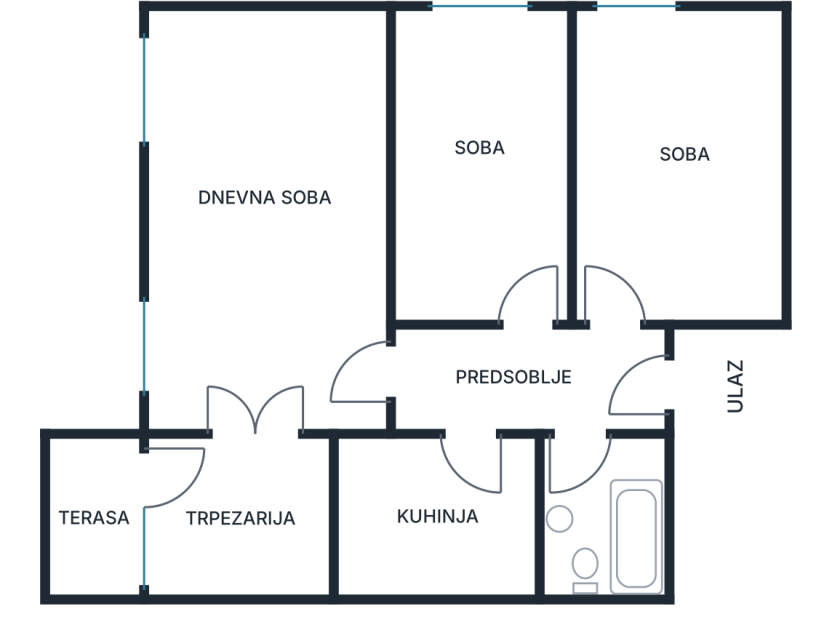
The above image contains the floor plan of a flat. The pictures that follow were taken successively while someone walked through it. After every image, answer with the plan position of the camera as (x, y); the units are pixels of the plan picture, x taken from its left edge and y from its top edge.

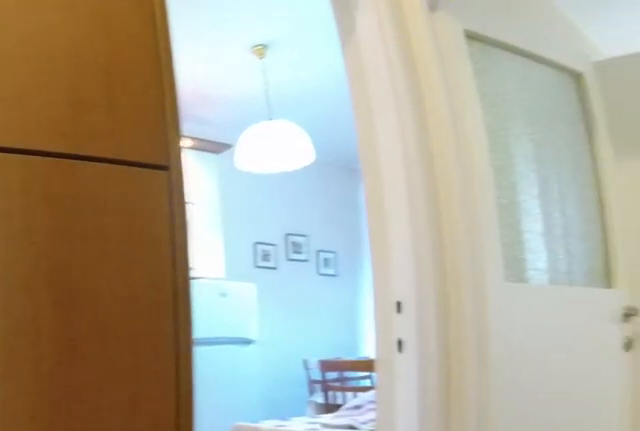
(539, 365)
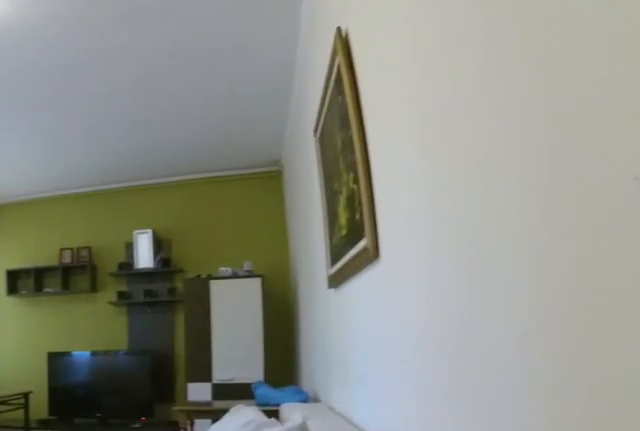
(362, 376)
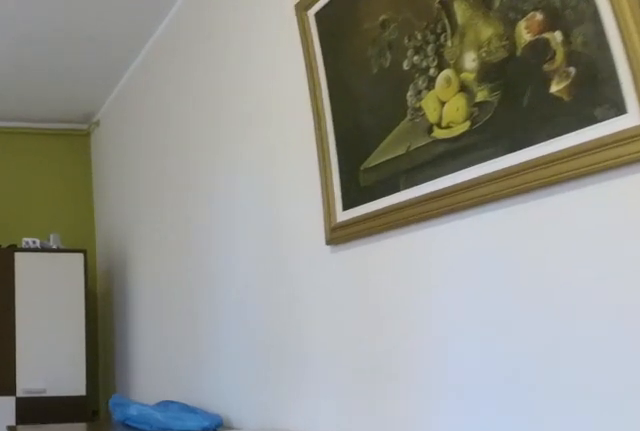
(322, 235)
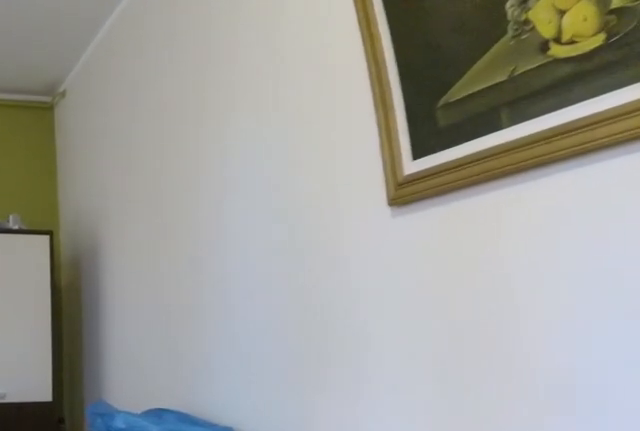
(313, 194)
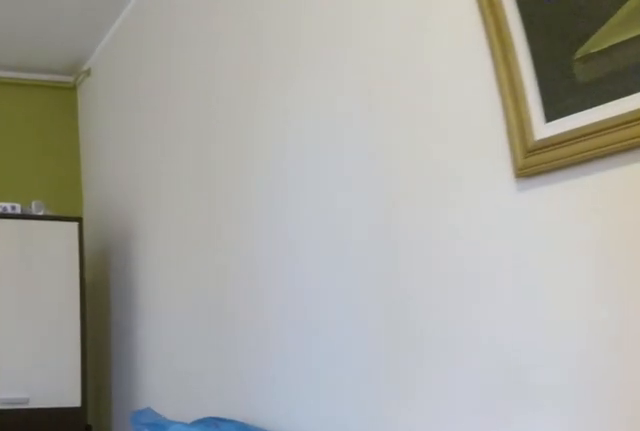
(306, 166)
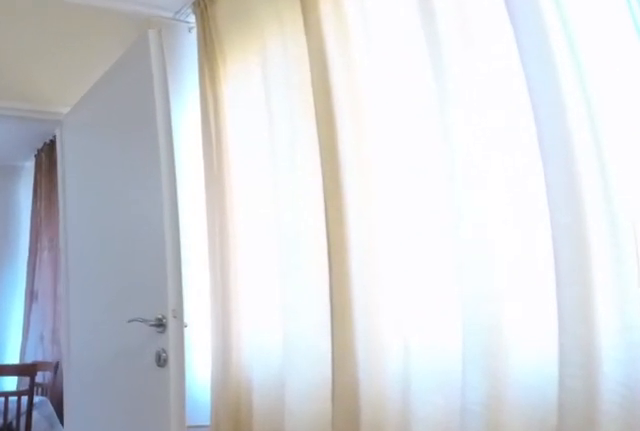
(283, 213)
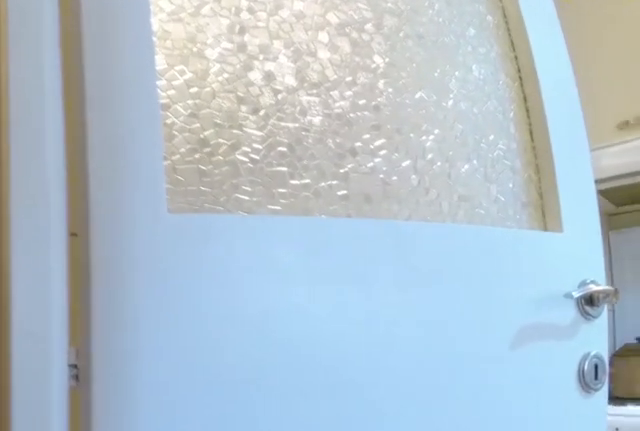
(460, 401)
